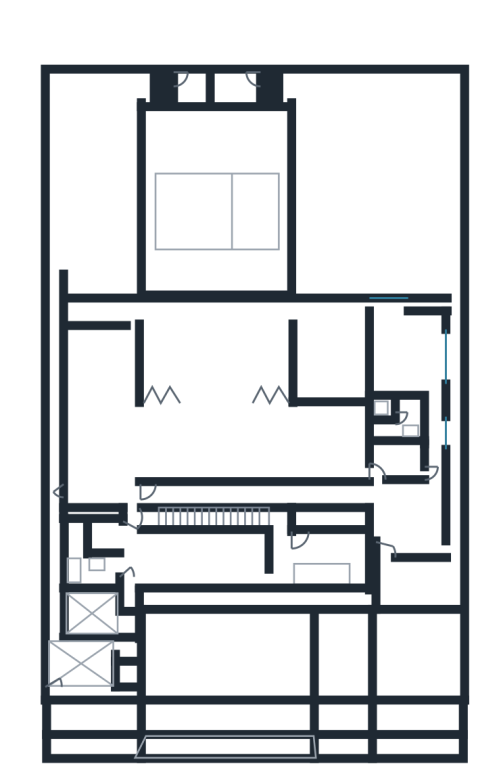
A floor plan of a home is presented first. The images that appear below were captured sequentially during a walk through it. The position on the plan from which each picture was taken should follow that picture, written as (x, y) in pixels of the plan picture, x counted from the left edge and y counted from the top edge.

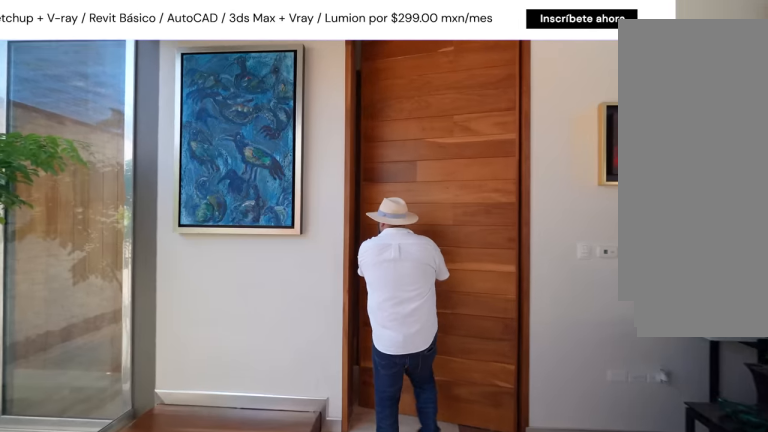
(208, 489)
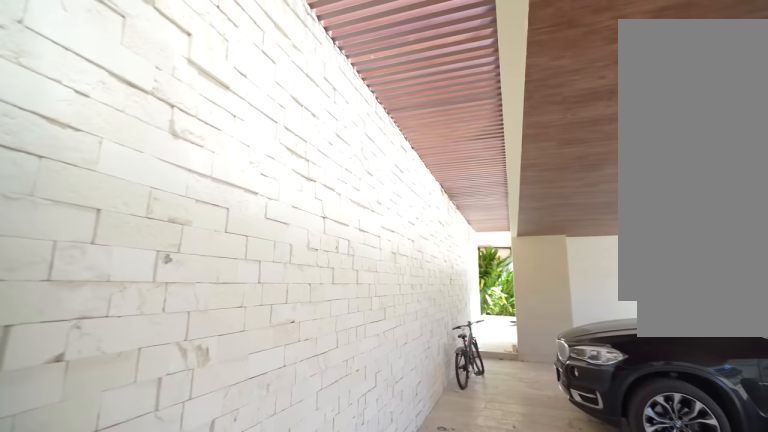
(143, 597)
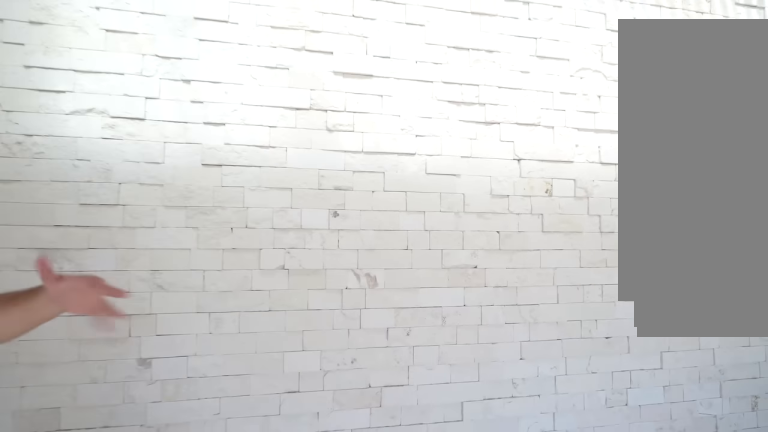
(177, 611)
